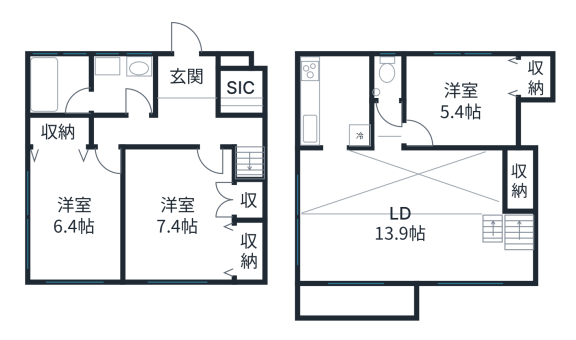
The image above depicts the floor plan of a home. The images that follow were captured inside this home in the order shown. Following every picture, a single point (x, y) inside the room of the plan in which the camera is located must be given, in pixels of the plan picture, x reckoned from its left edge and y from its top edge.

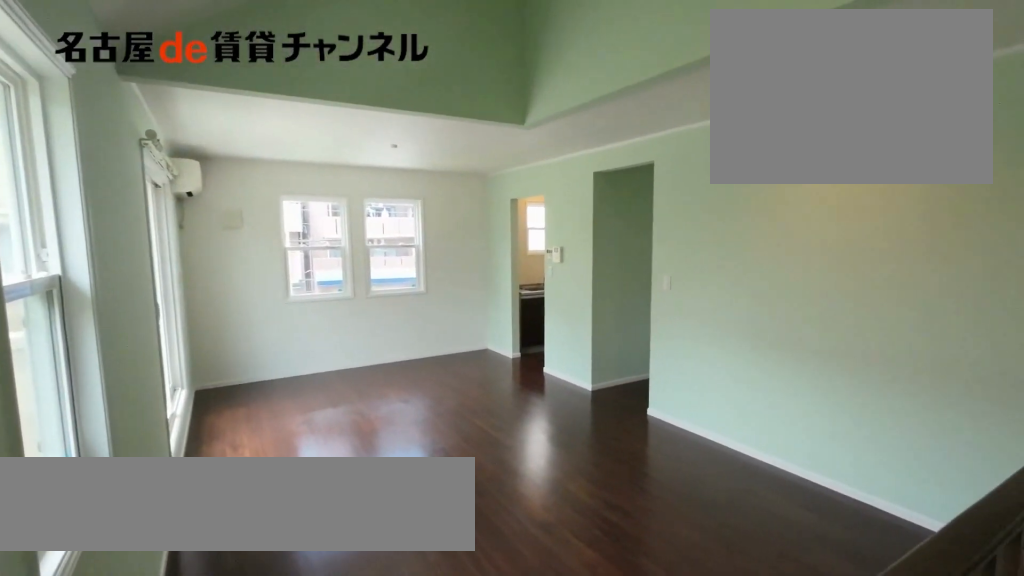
(416, 217)
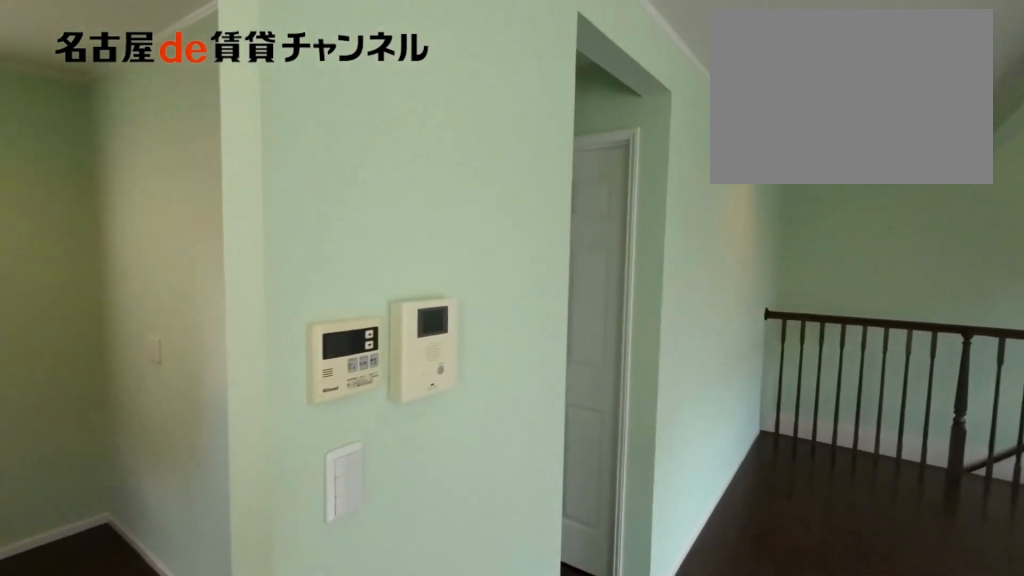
(416, 217)
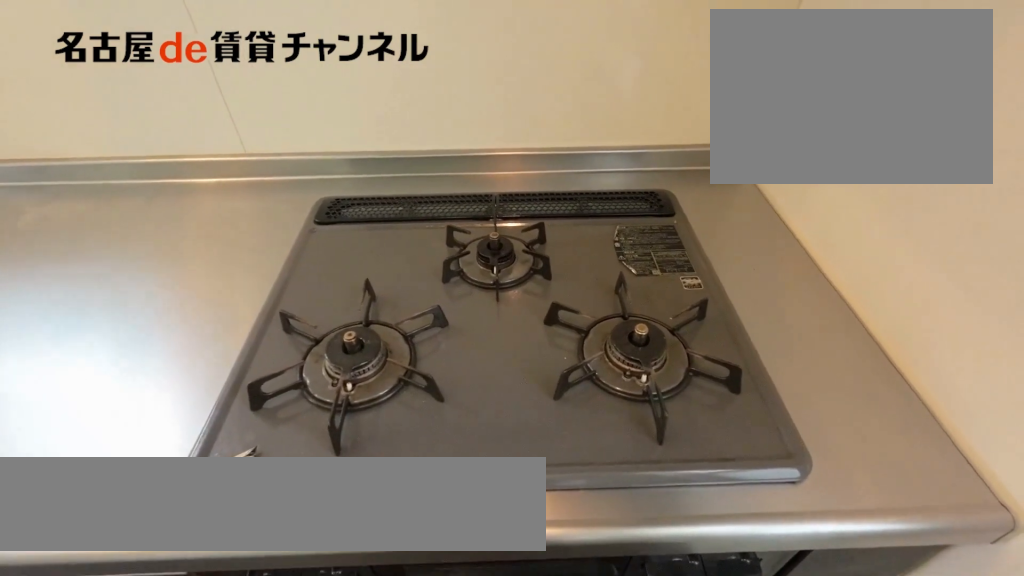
(334, 101)
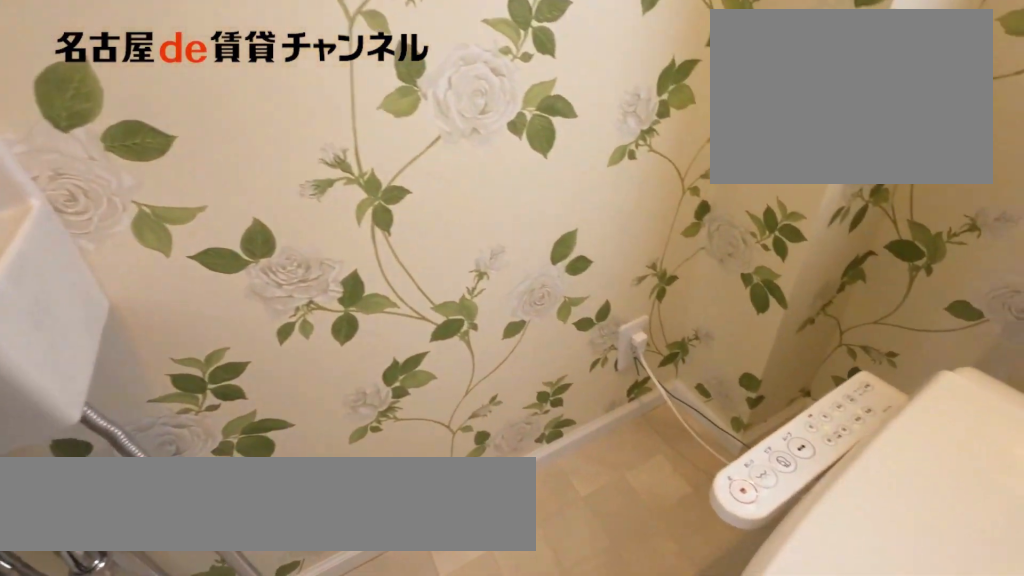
(387, 79)
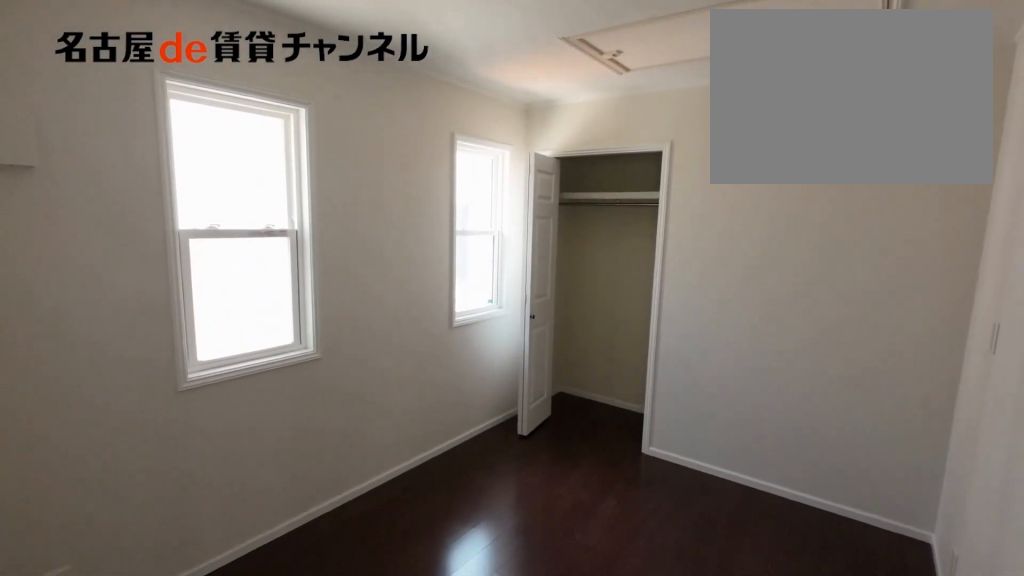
(470, 98)
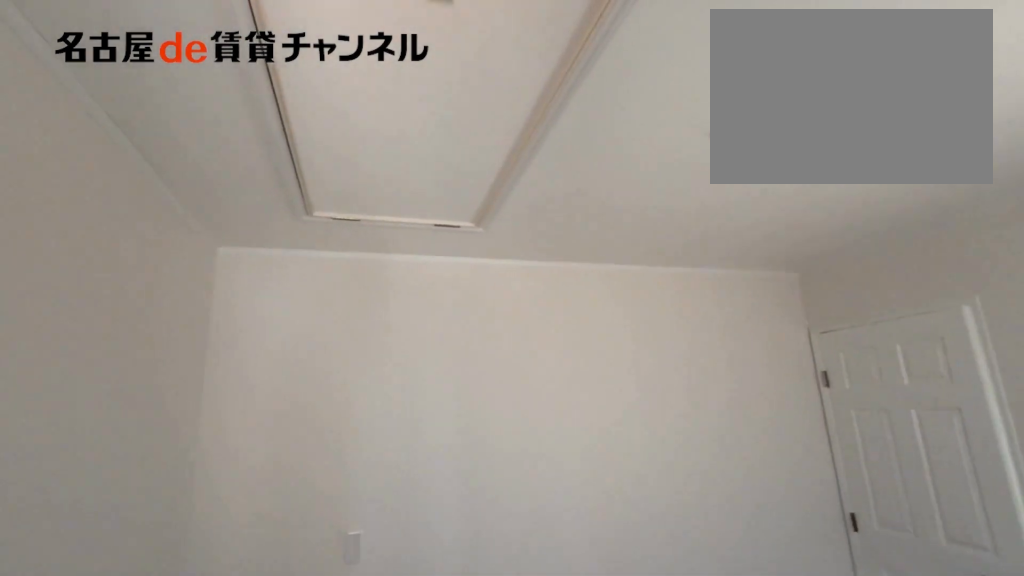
(470, 98)
